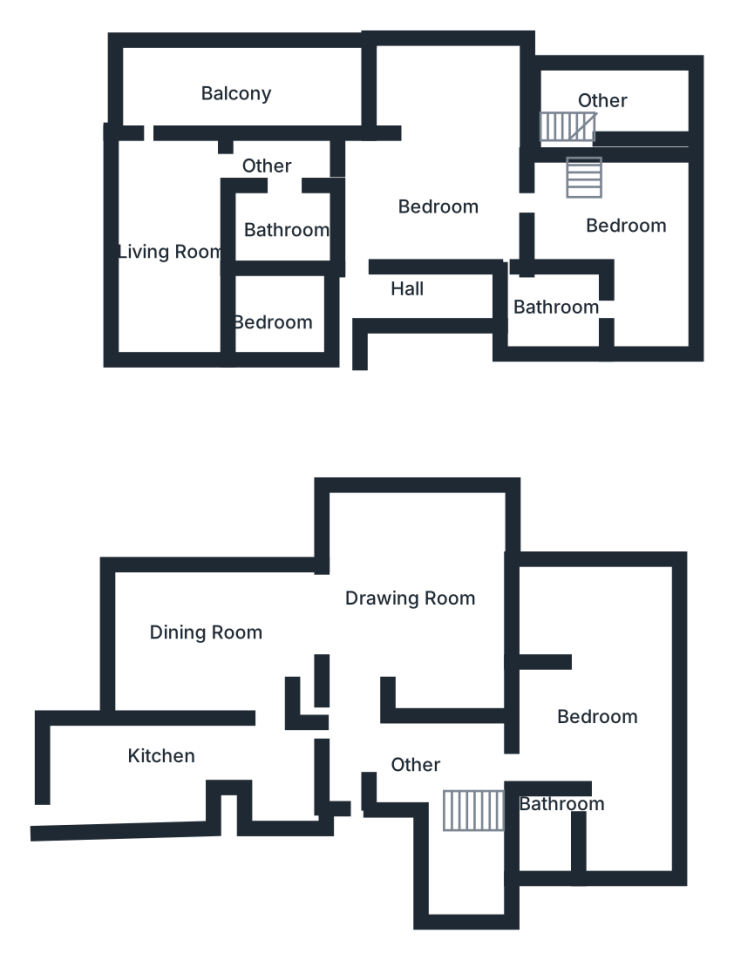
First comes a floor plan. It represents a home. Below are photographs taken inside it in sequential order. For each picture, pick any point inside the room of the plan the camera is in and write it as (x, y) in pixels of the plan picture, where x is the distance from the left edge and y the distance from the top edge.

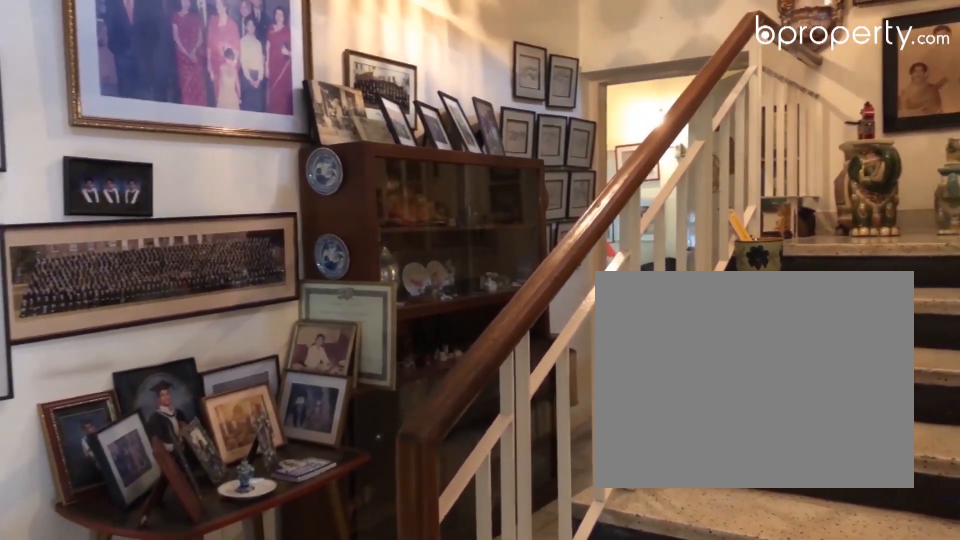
(385, 772)
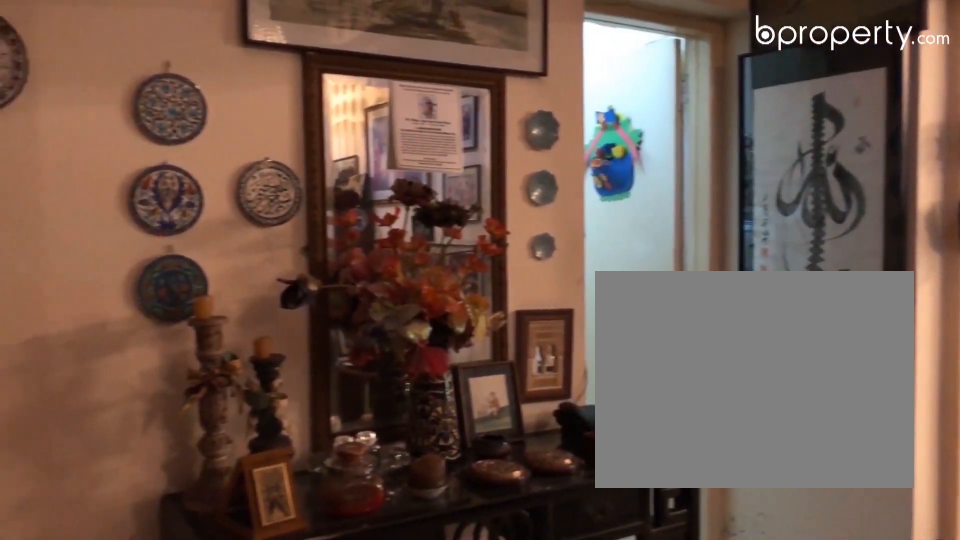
(386, 771)
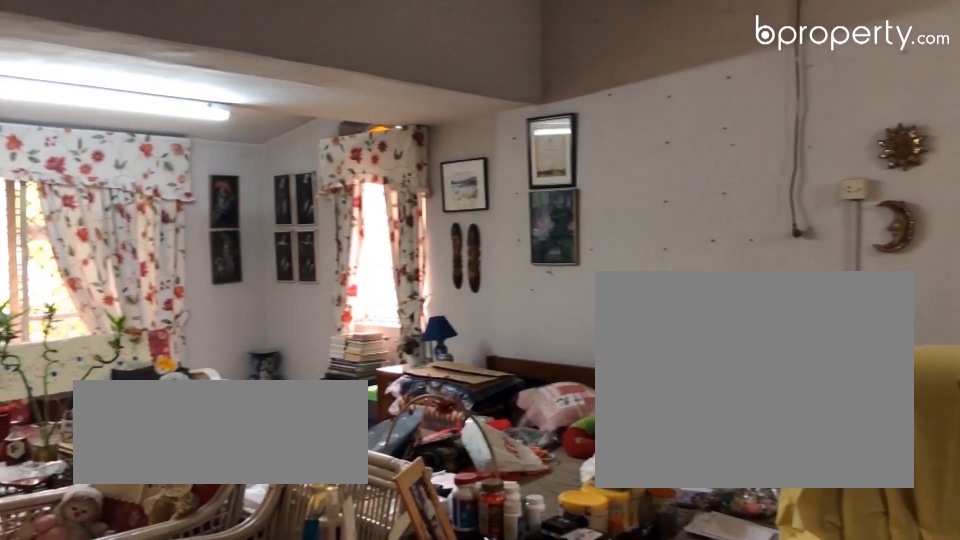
(461, 166)
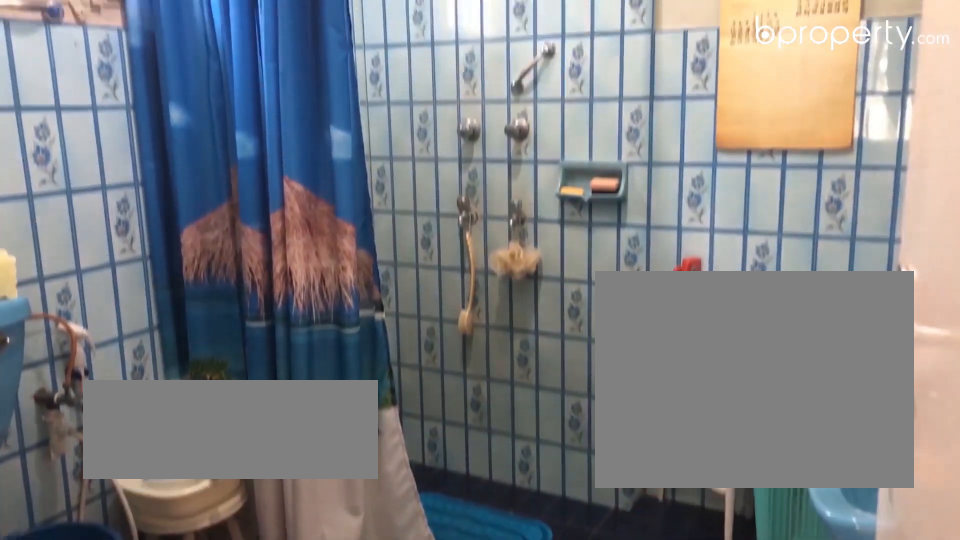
(559, 300)
